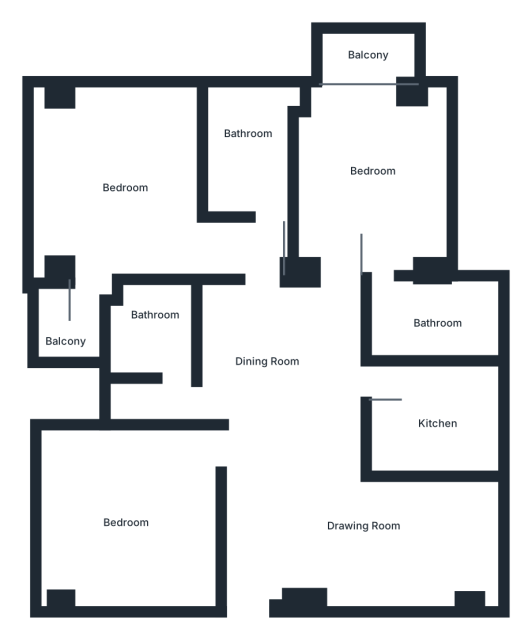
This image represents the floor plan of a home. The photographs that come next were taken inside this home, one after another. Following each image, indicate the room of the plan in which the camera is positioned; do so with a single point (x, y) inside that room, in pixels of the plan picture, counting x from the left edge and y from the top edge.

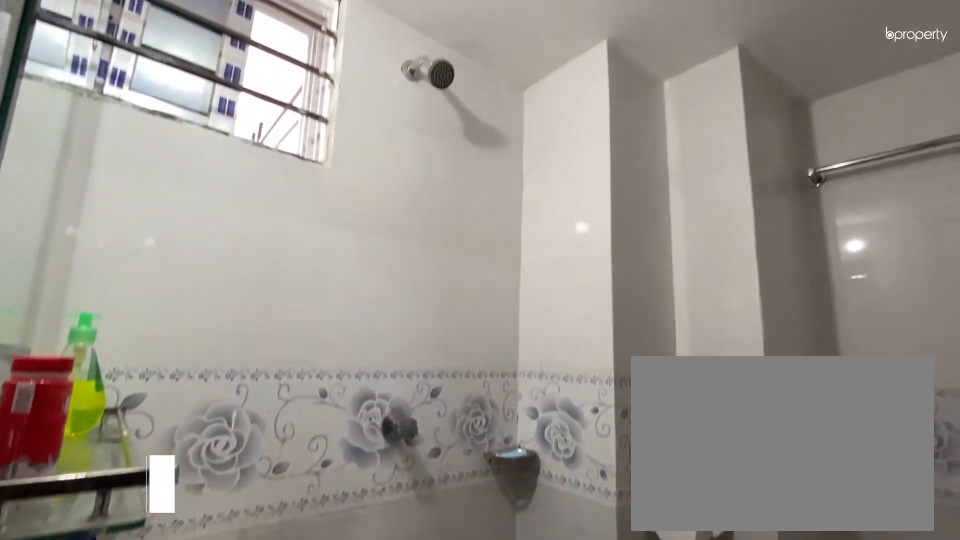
(155, 325)
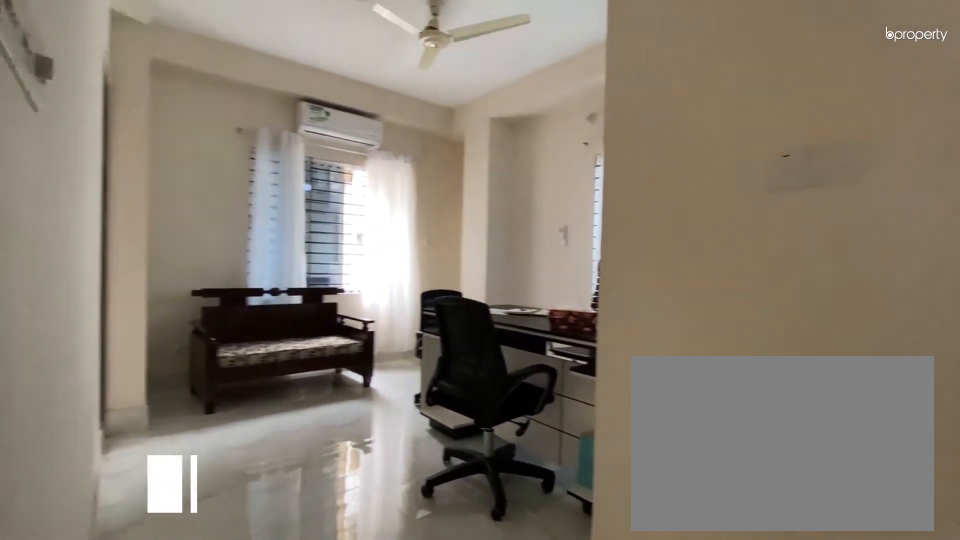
(122, 192)
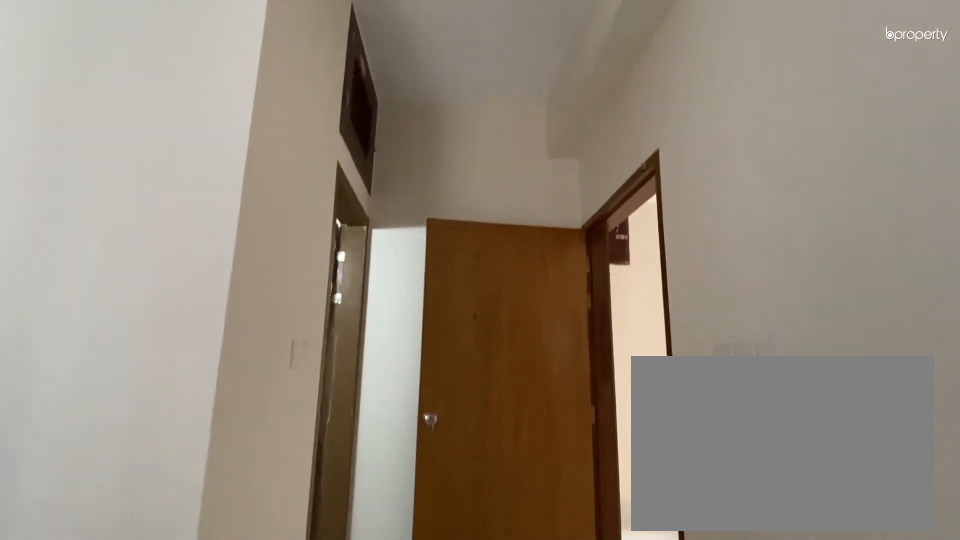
(120, 191)
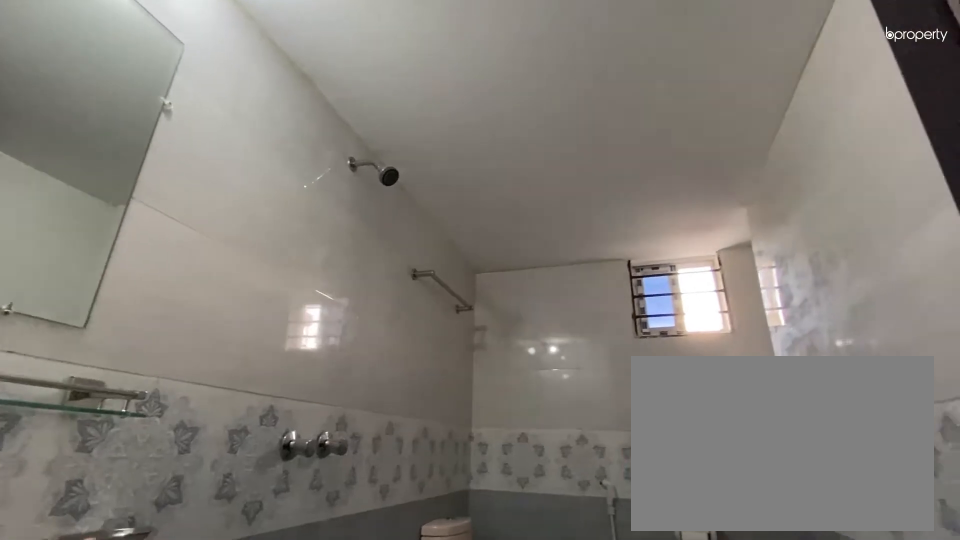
(241, 153)
